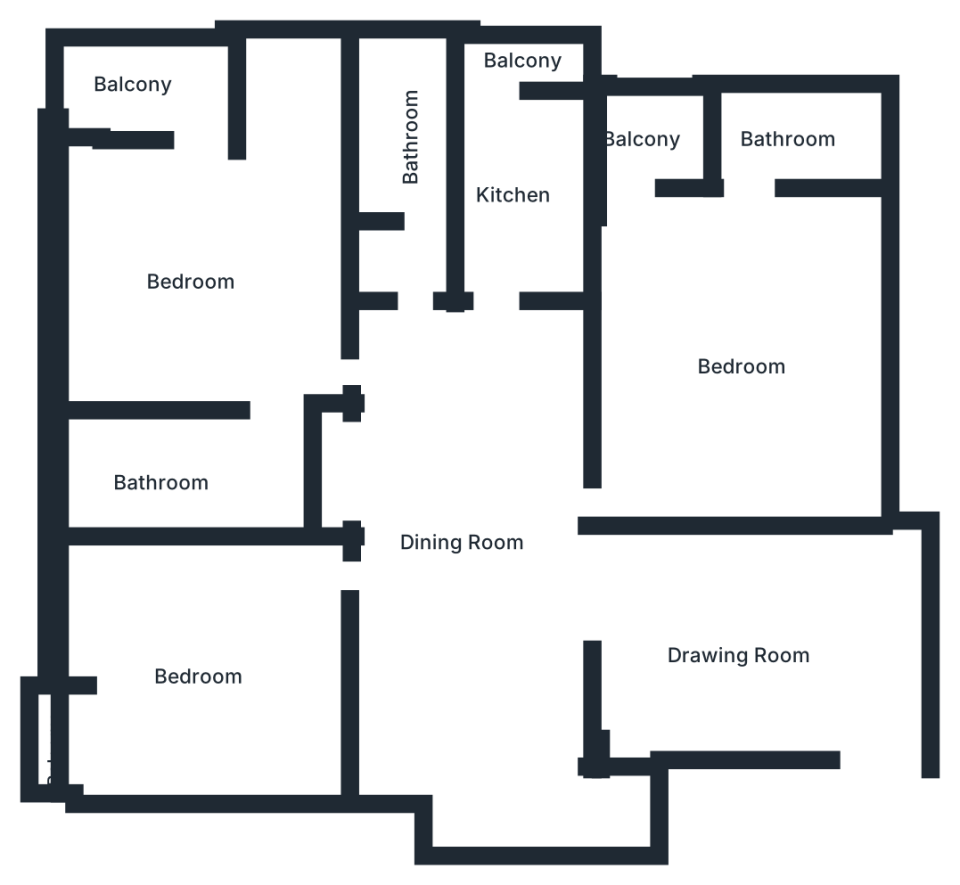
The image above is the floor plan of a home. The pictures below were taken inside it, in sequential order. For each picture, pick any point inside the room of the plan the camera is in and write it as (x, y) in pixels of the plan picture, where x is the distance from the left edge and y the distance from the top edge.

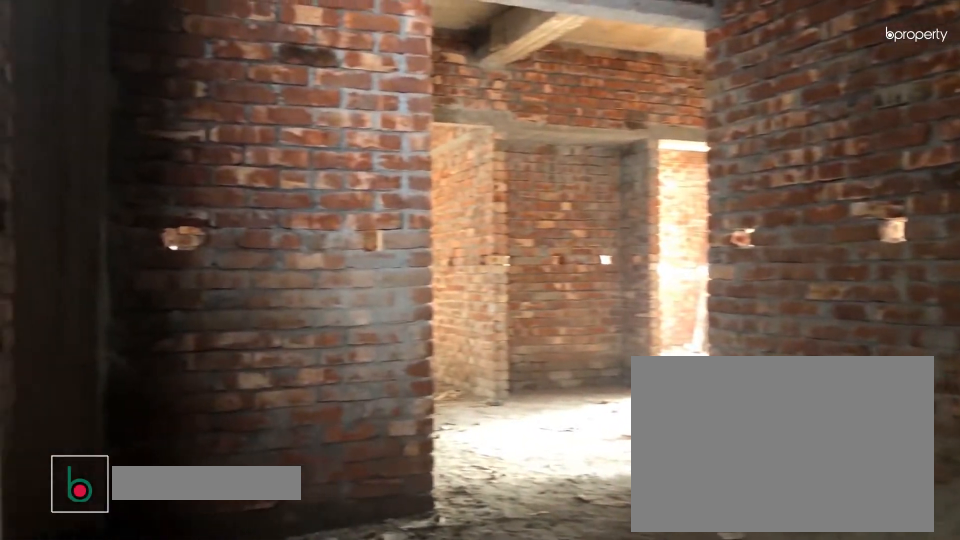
(744, 648)
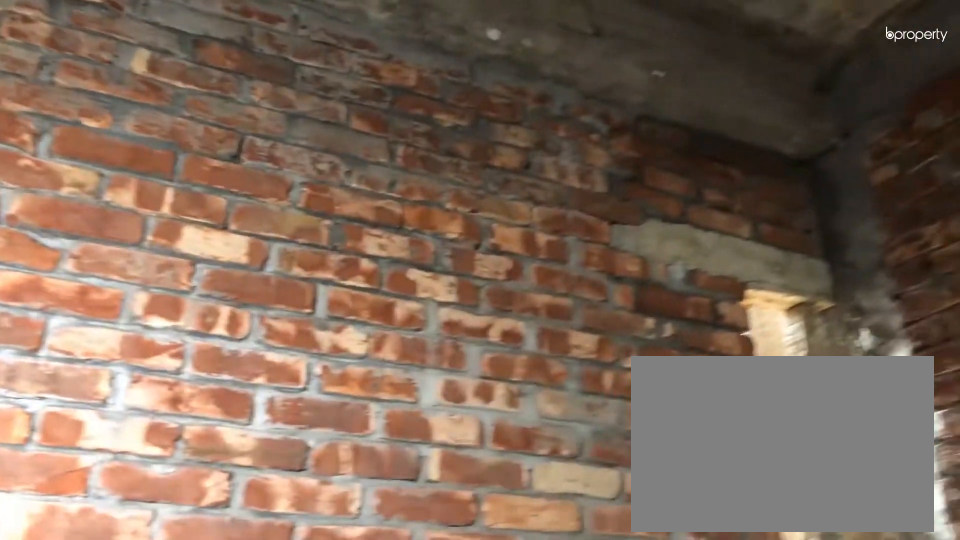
(742, 650)
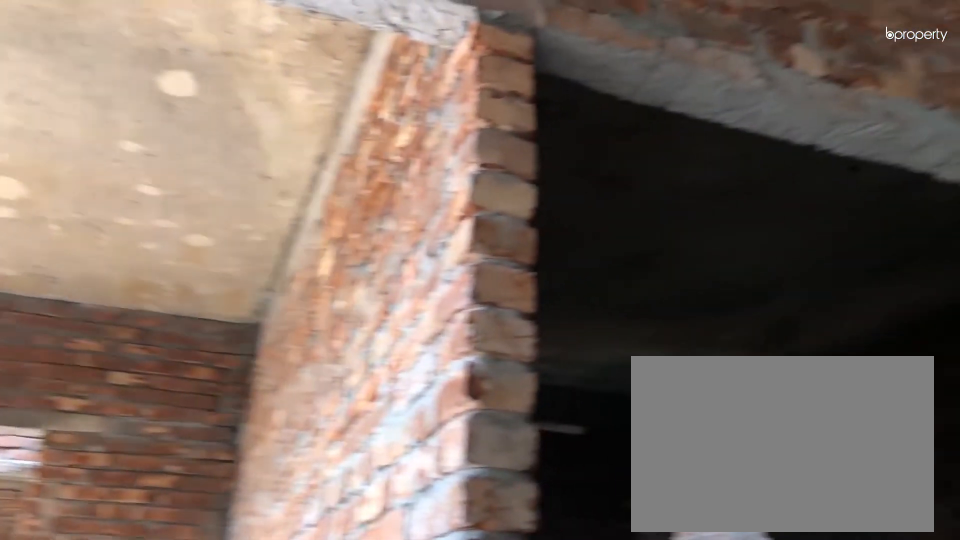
(465, 551)
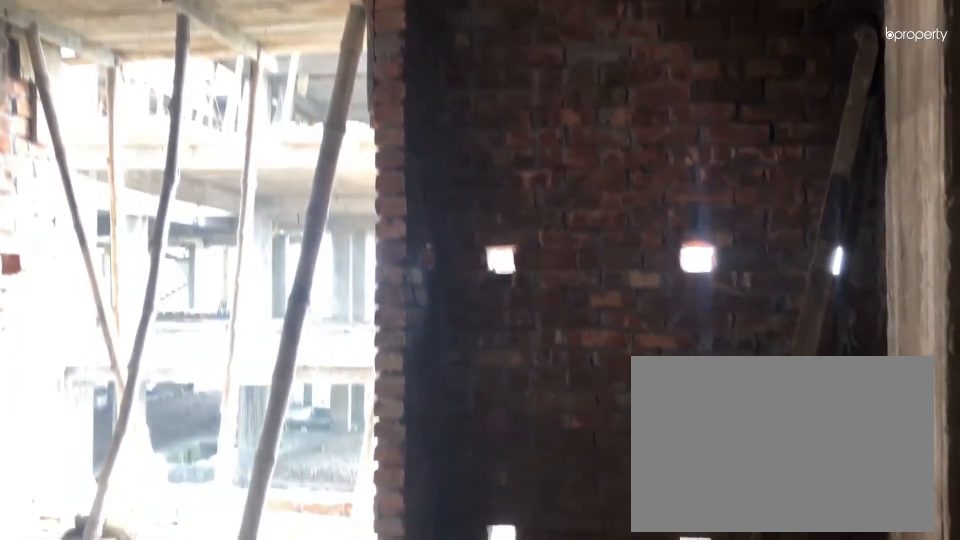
(201, 674)
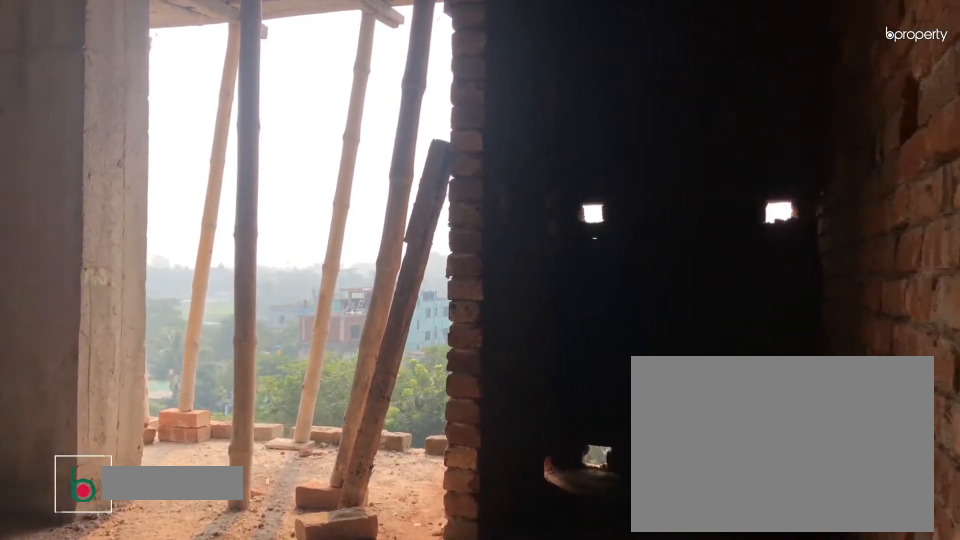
(199, 280)
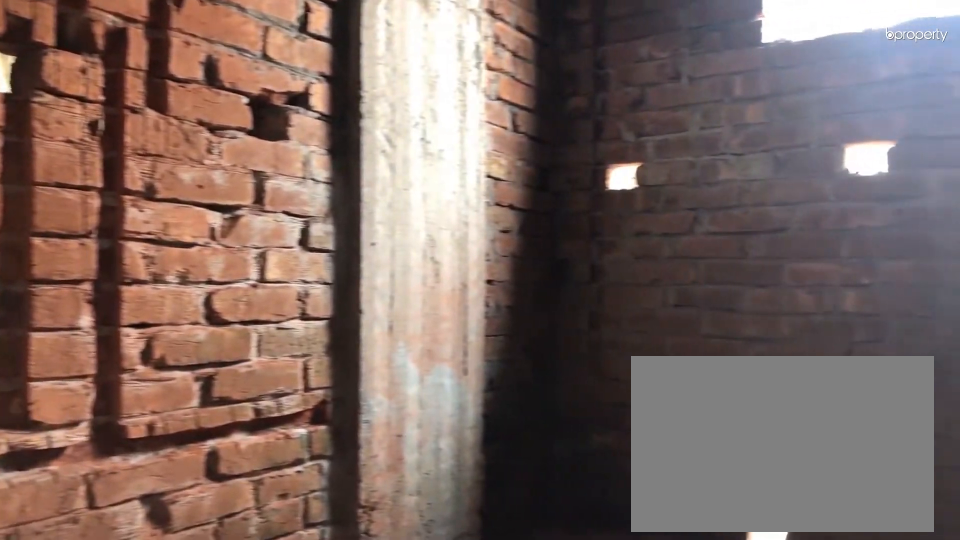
(170, 474)
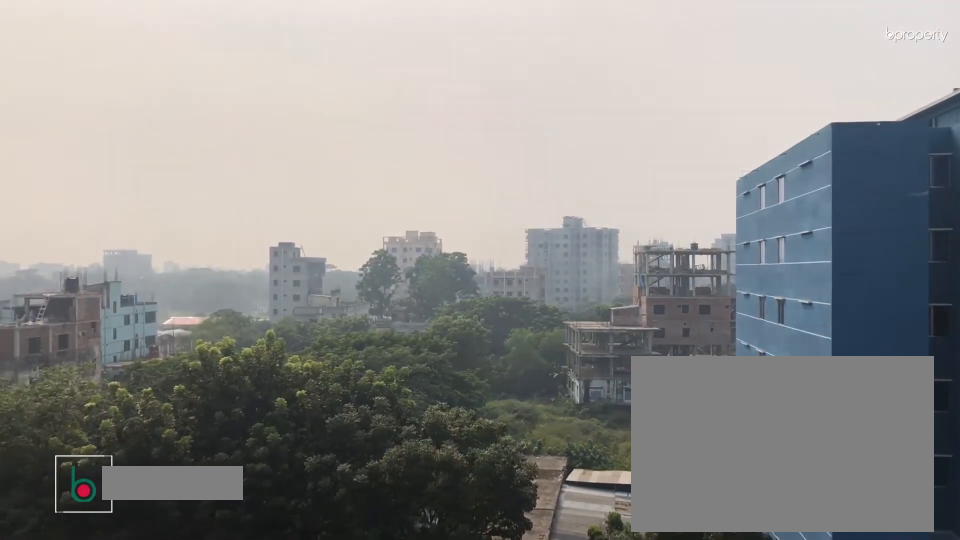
(129, 71)
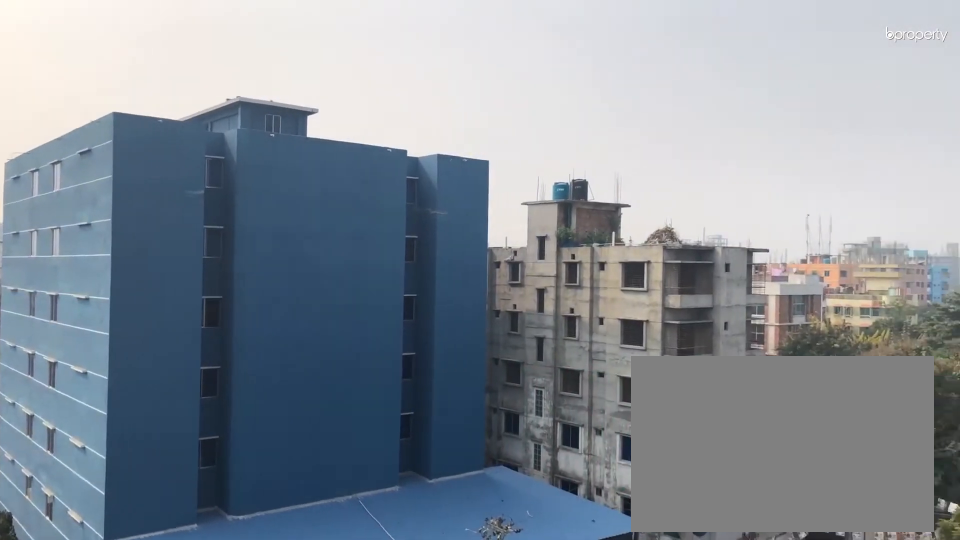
(129, 71)
